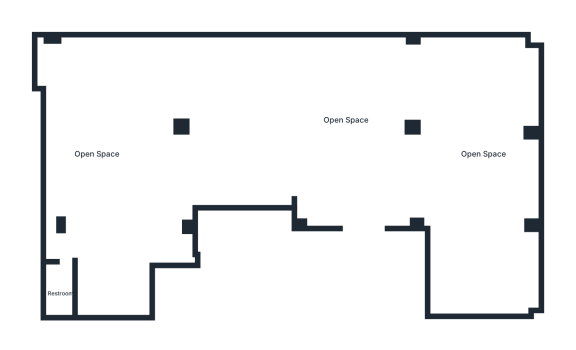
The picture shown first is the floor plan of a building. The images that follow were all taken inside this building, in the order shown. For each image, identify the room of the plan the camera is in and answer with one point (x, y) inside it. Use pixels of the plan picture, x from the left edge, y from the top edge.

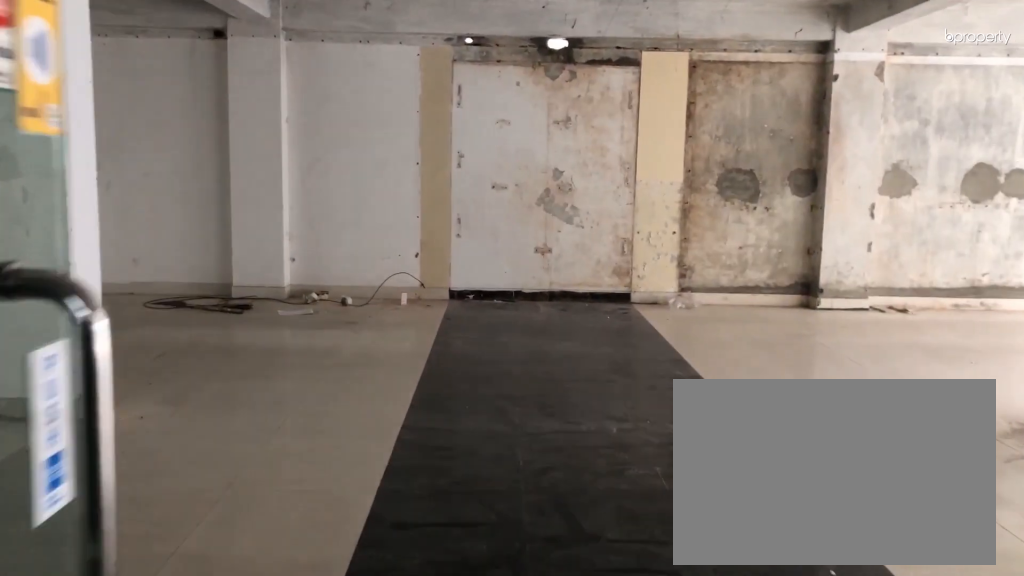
(365, 214)
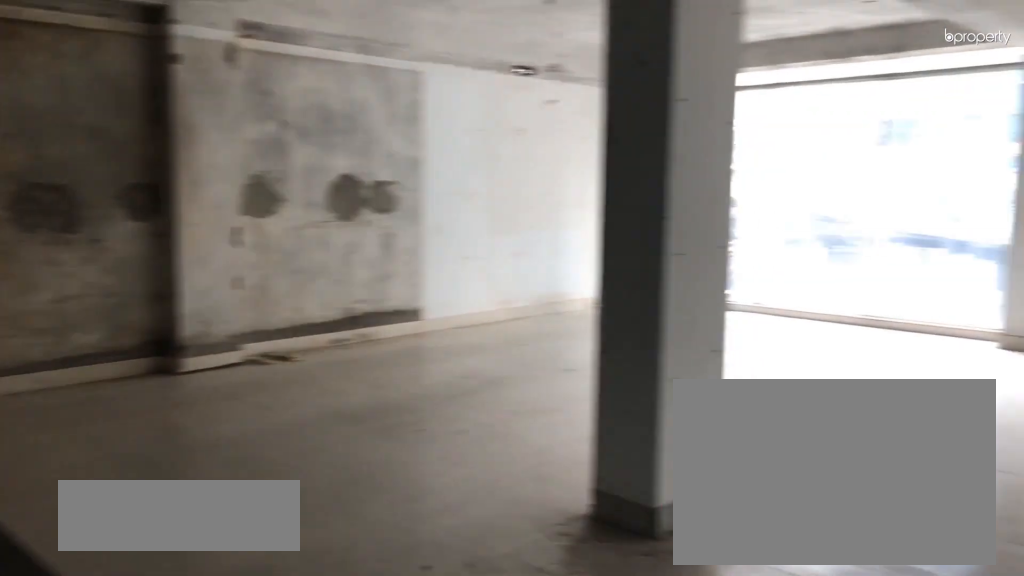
(347, 122)
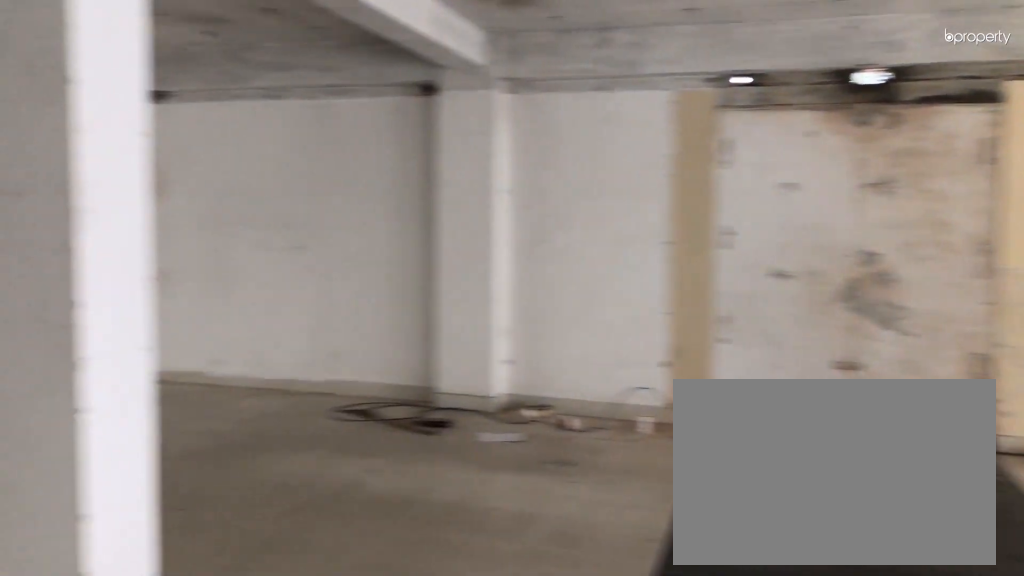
(347, 122)
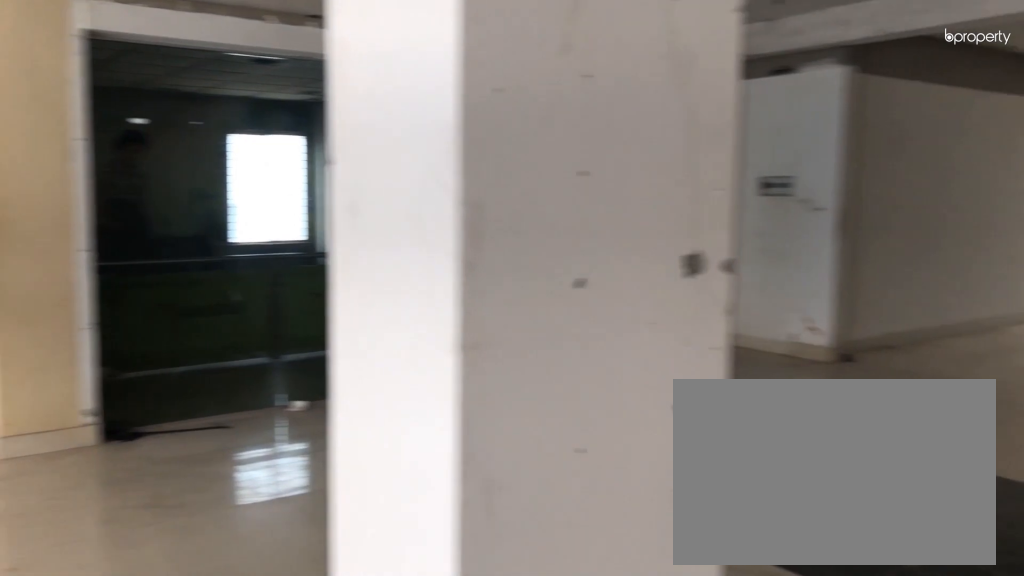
(480, 155)
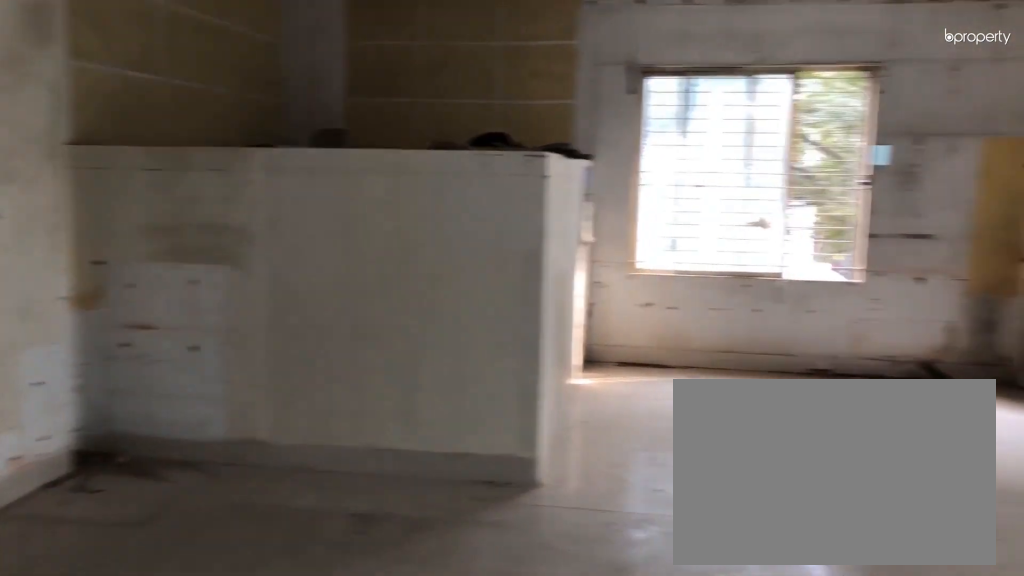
(95, 155)
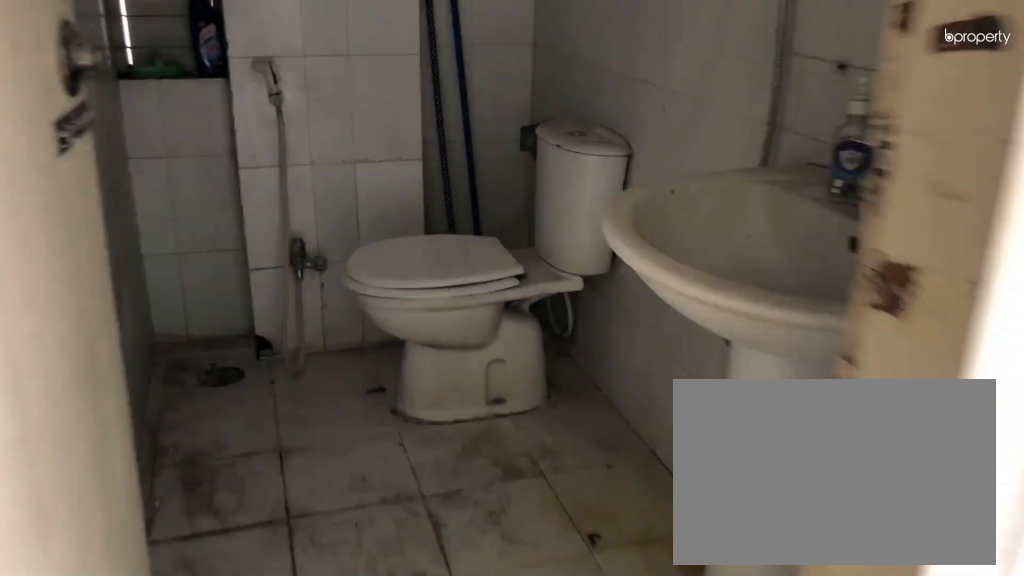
(60, 293)
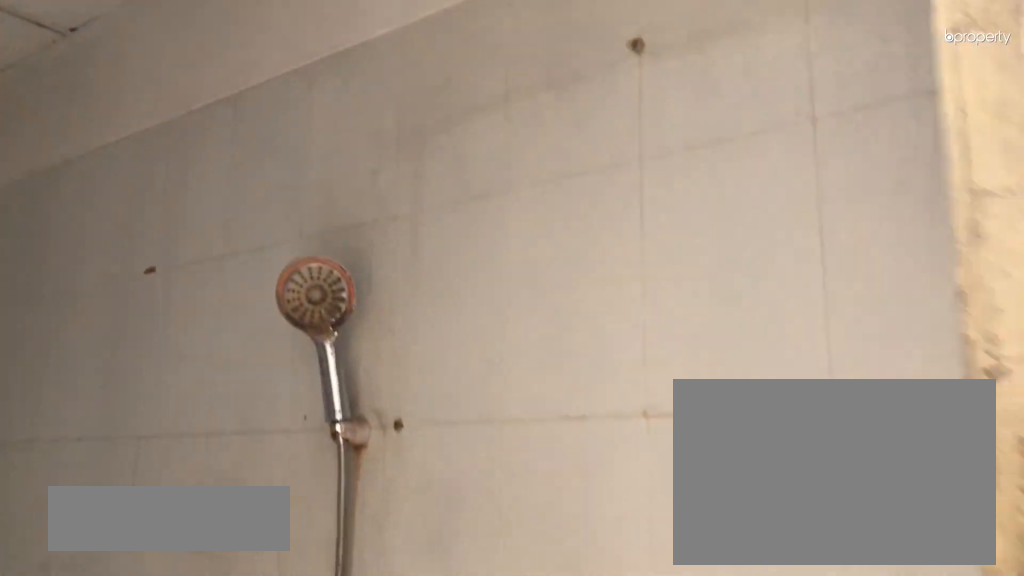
(60, 293)
